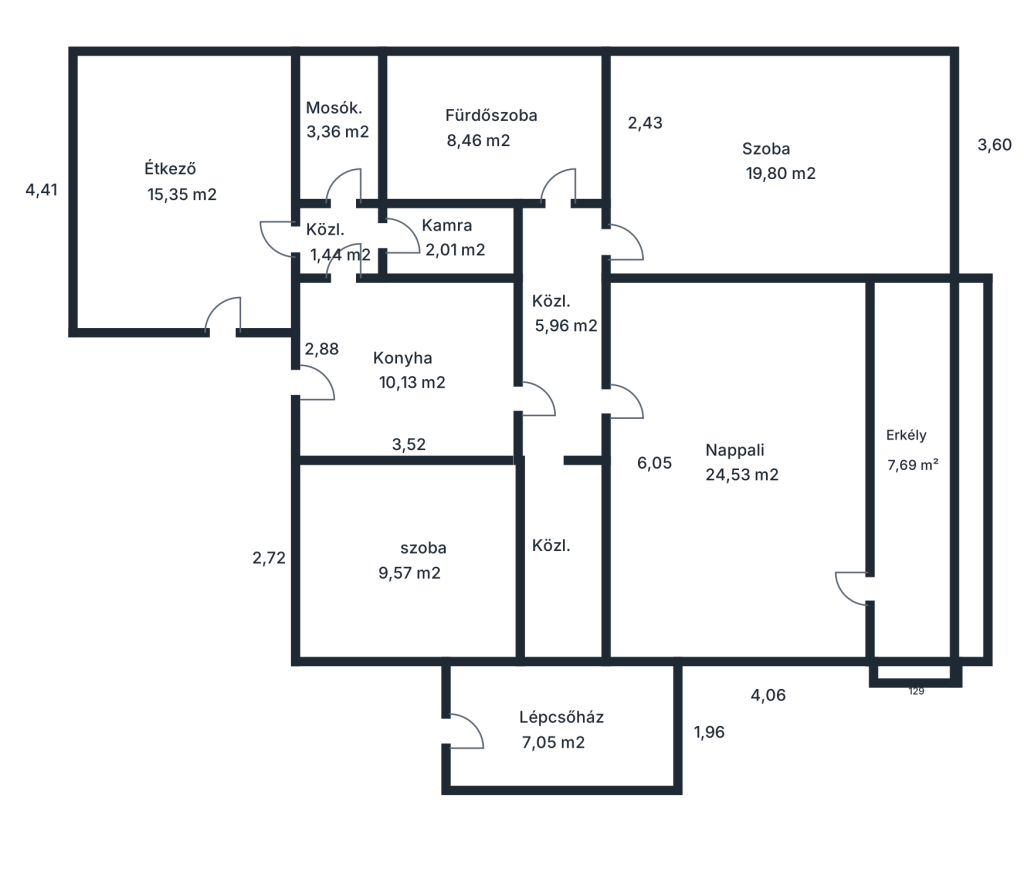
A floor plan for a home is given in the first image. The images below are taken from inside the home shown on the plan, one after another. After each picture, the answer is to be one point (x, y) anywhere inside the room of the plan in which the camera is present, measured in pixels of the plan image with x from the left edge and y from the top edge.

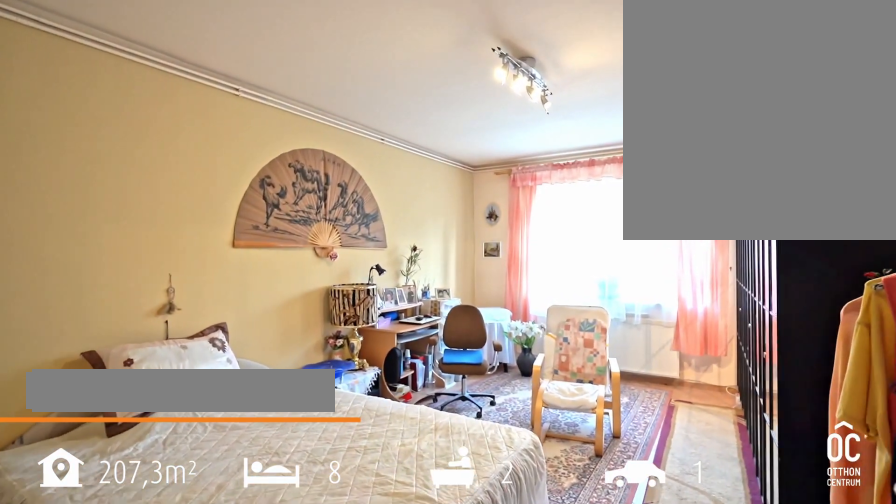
(778, 156)
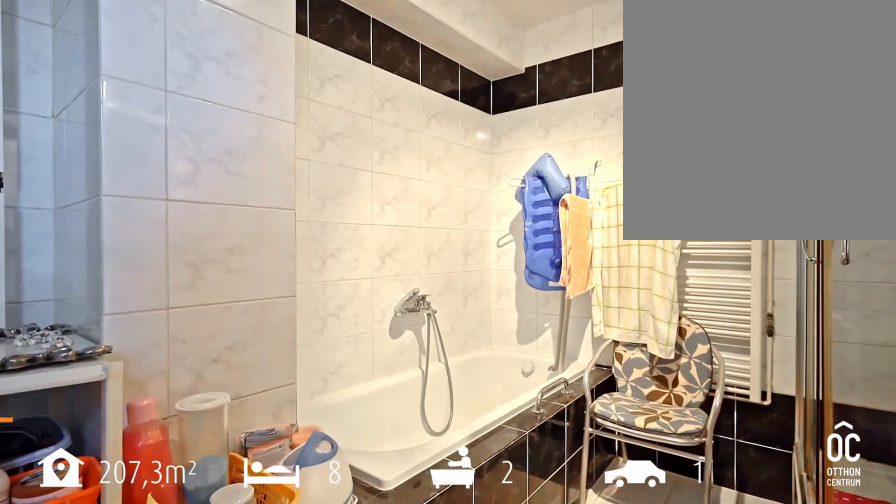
(487, 128)
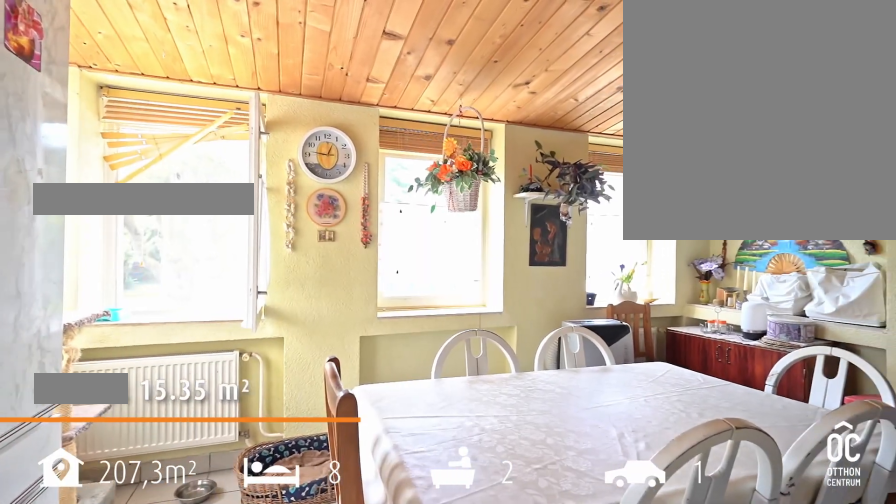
(184, 189)
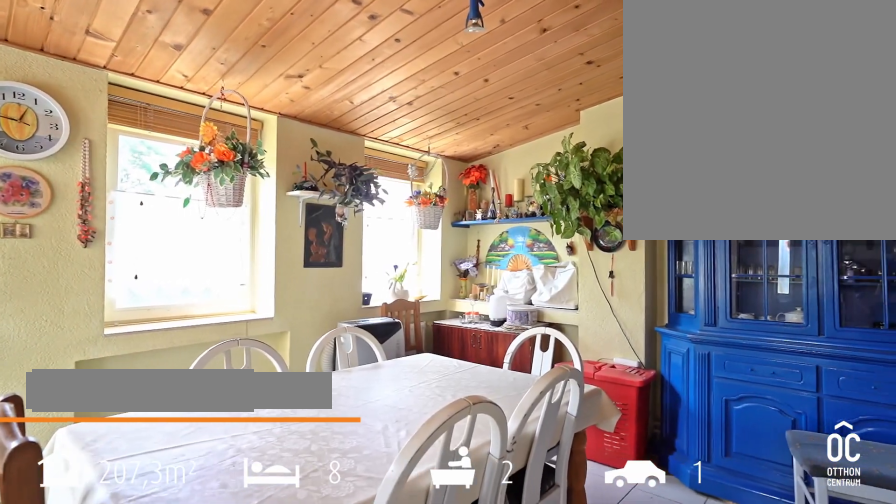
(184, 189)
